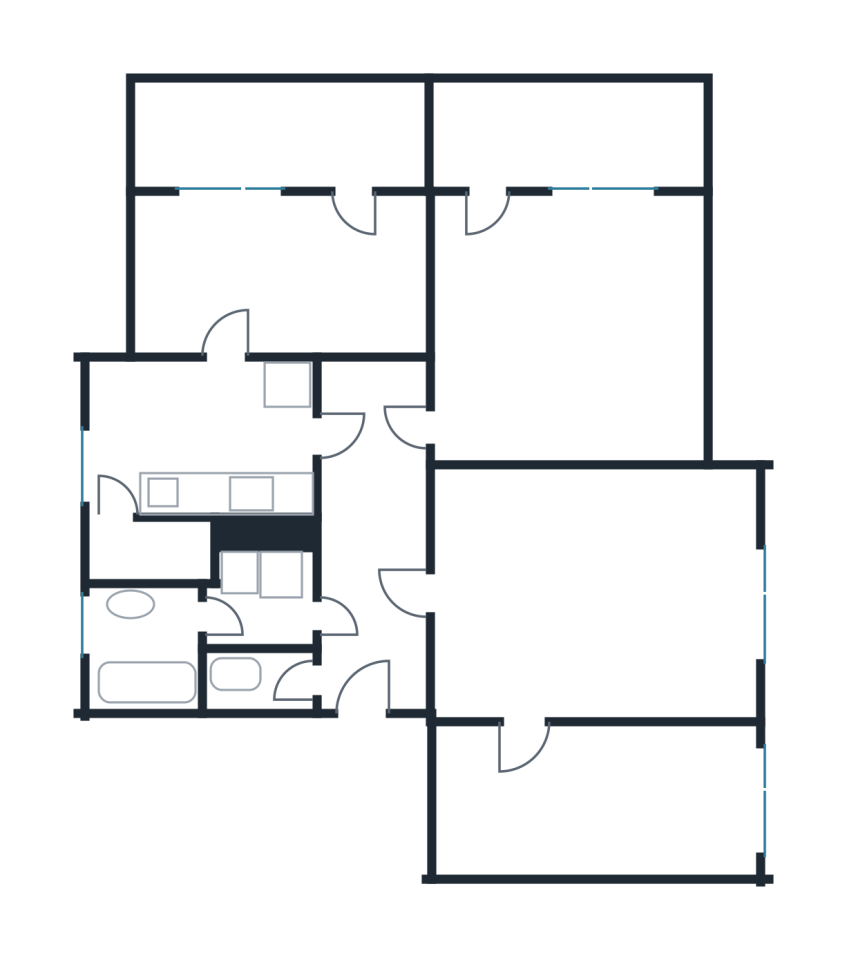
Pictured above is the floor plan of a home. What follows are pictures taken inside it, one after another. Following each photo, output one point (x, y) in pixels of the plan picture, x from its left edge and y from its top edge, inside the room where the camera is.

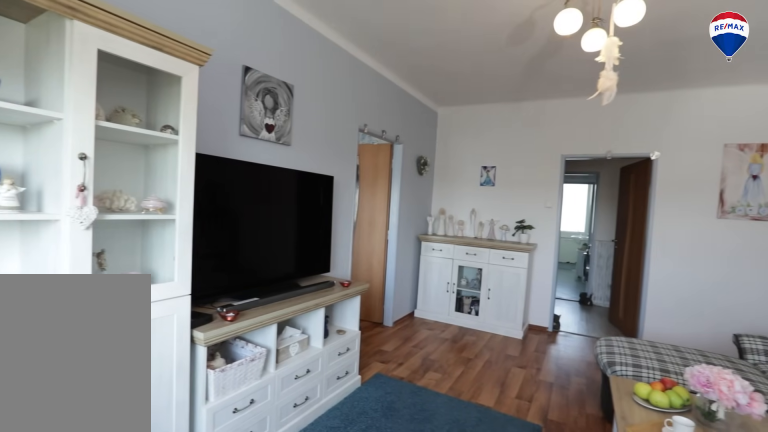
(602, 590)
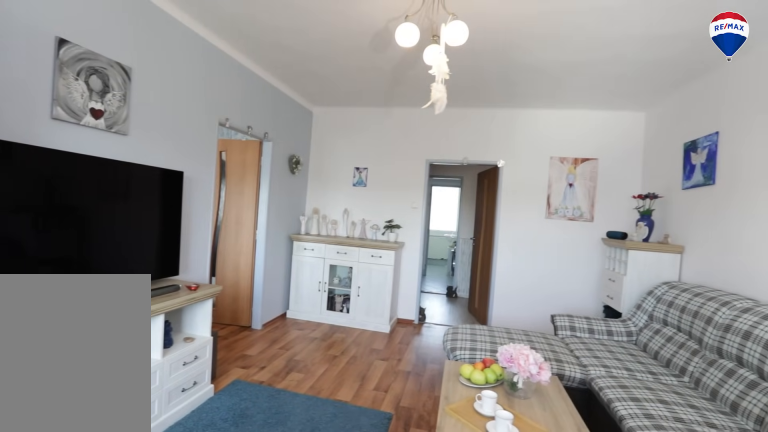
(602, 590)
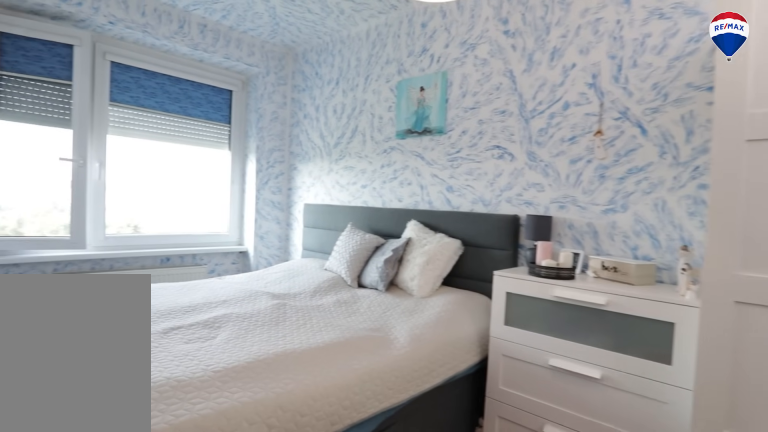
(602, 800)
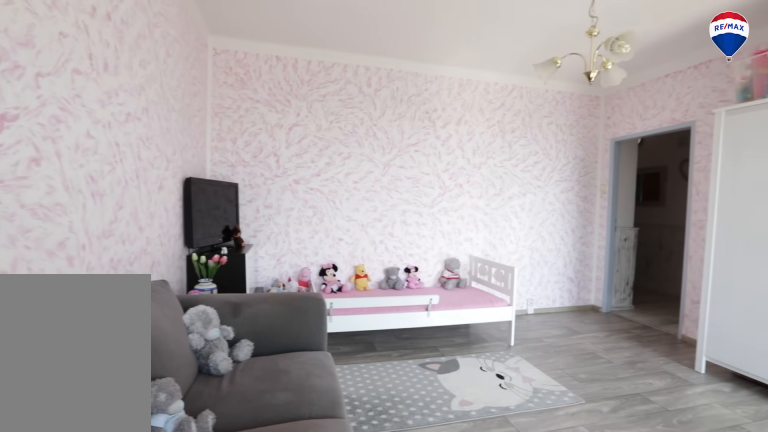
(577, 314)
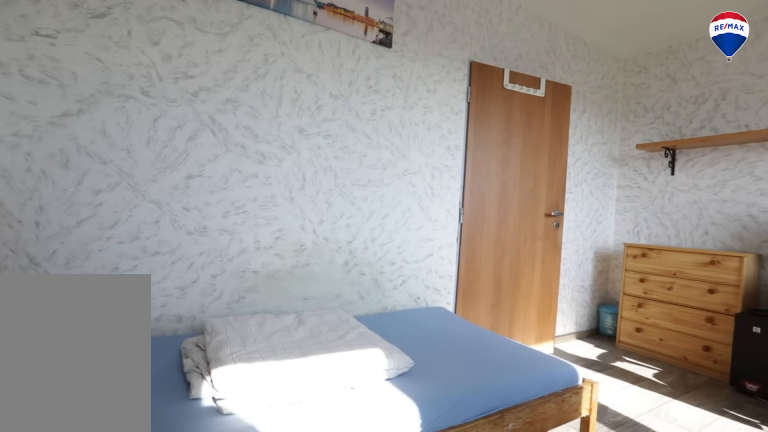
(293, 264)
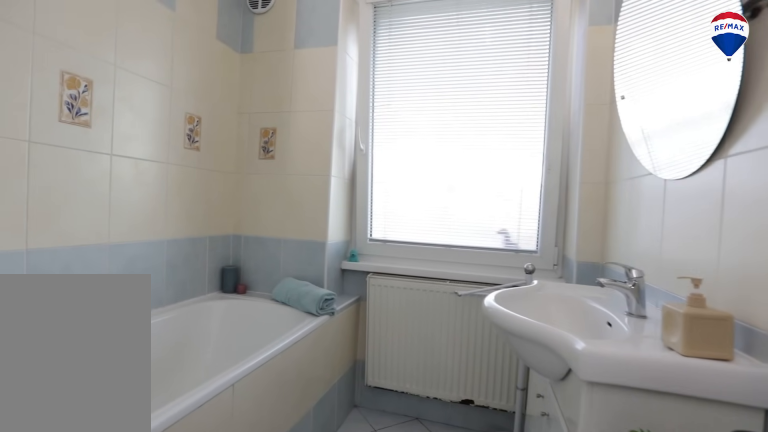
(146, 634)
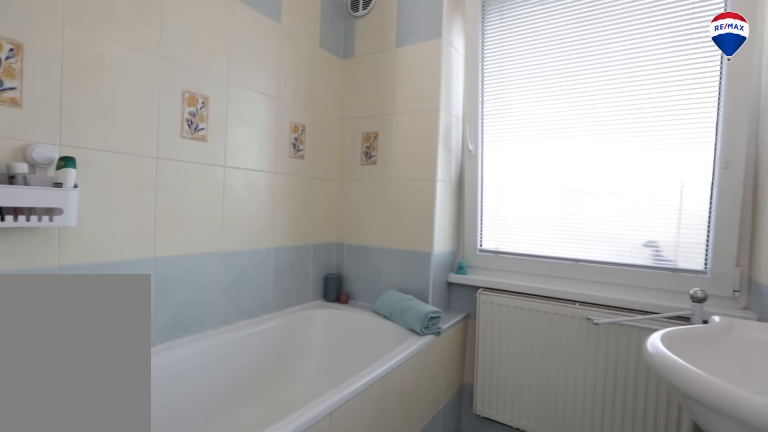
(146, 634)
